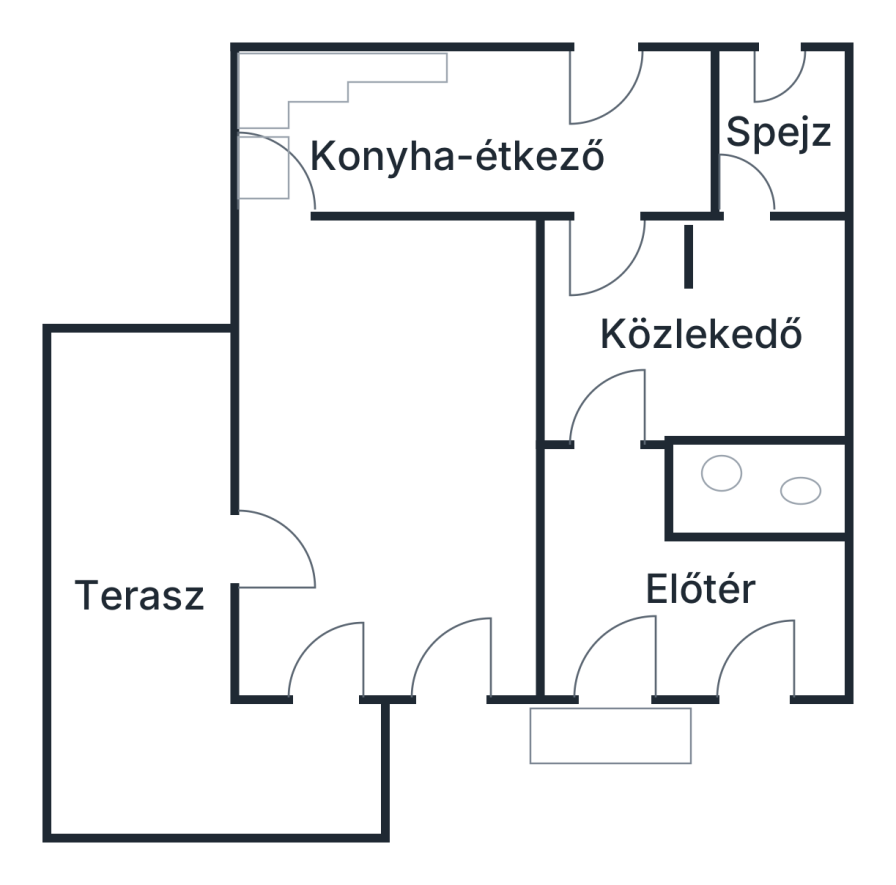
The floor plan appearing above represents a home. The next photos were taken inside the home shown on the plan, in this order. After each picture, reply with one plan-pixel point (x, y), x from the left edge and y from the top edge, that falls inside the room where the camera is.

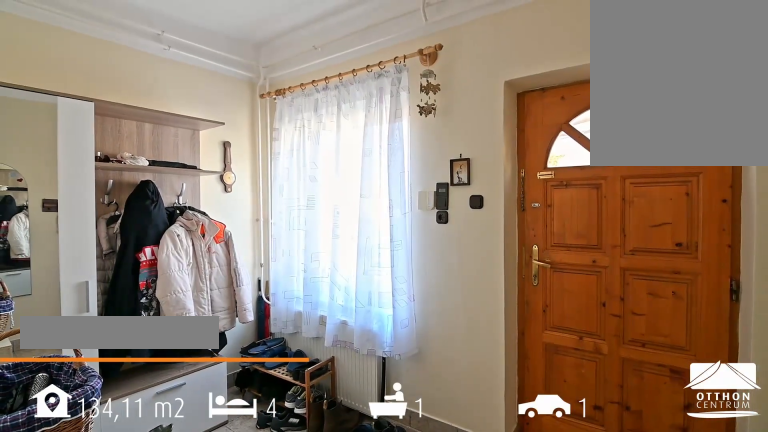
(683, 590)
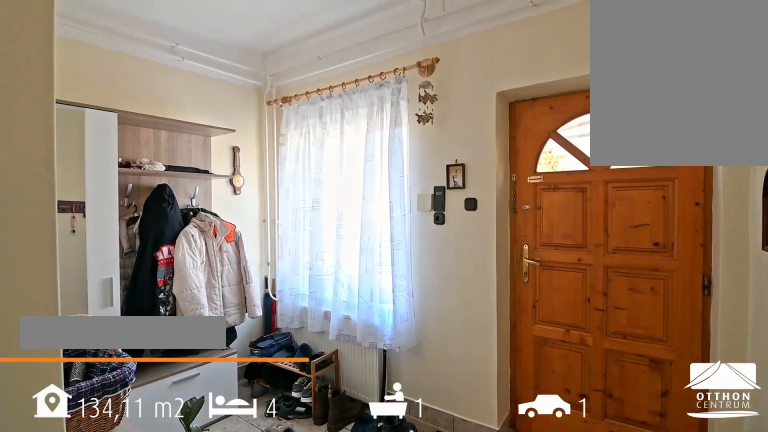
(683, 588)
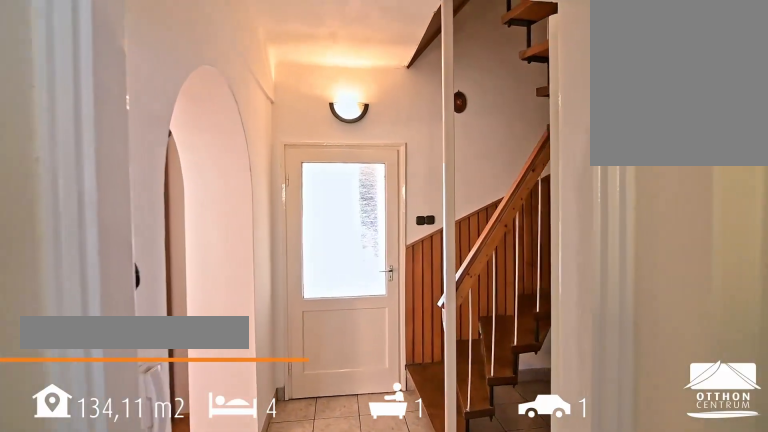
(689, 336)
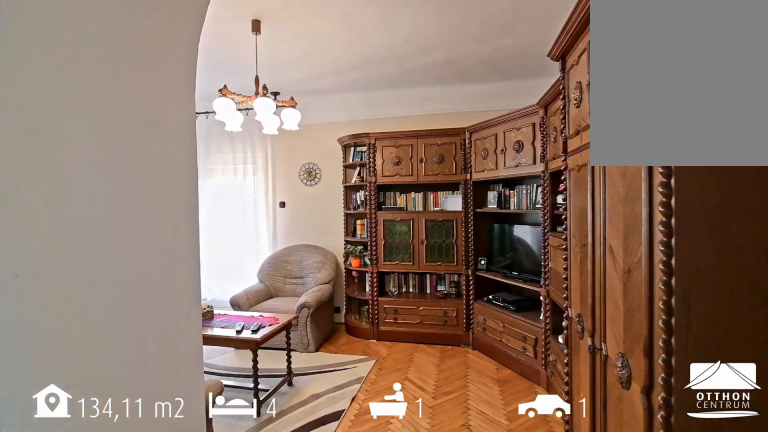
(385, 459)
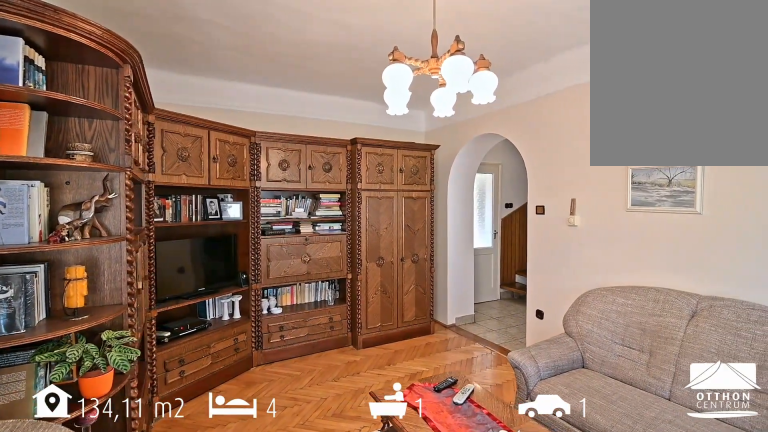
(385, 460)
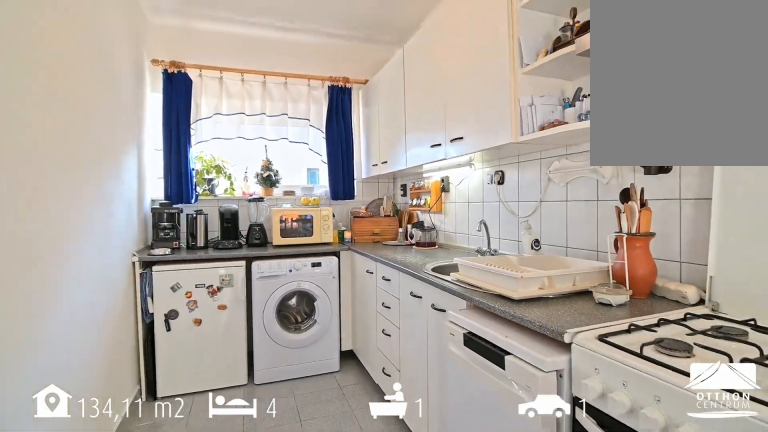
(456, 136)
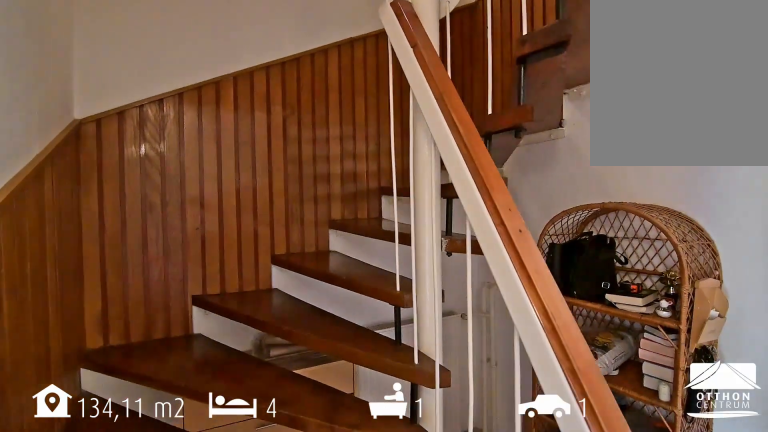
(709, 337)
